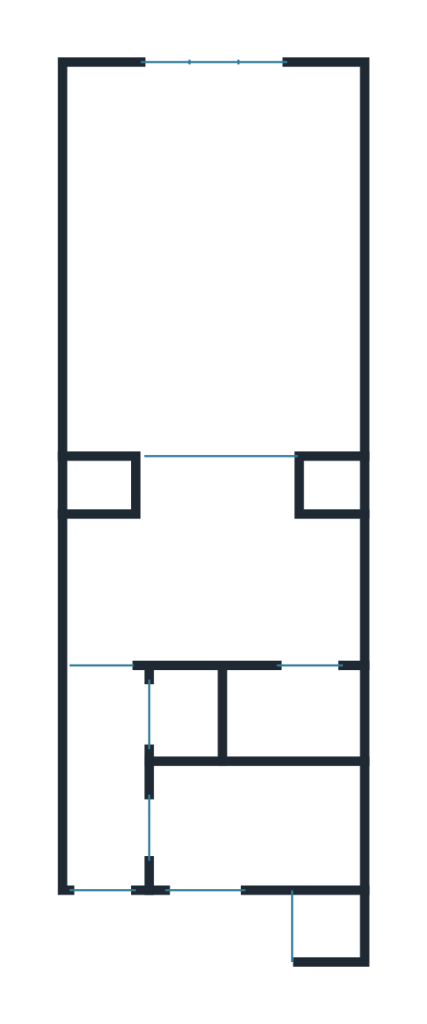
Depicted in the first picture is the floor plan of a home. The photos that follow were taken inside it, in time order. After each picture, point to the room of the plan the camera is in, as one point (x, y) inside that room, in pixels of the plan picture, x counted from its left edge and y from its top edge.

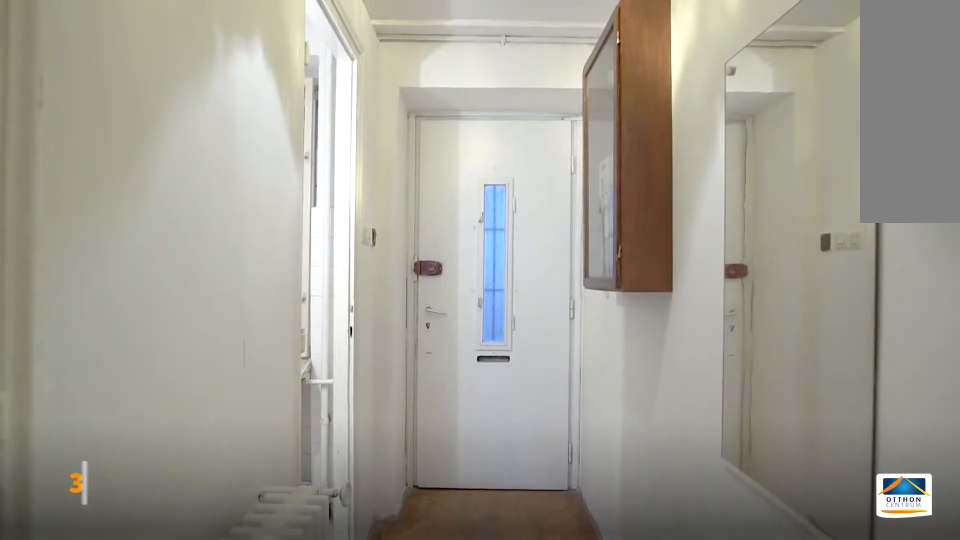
(104, 789)
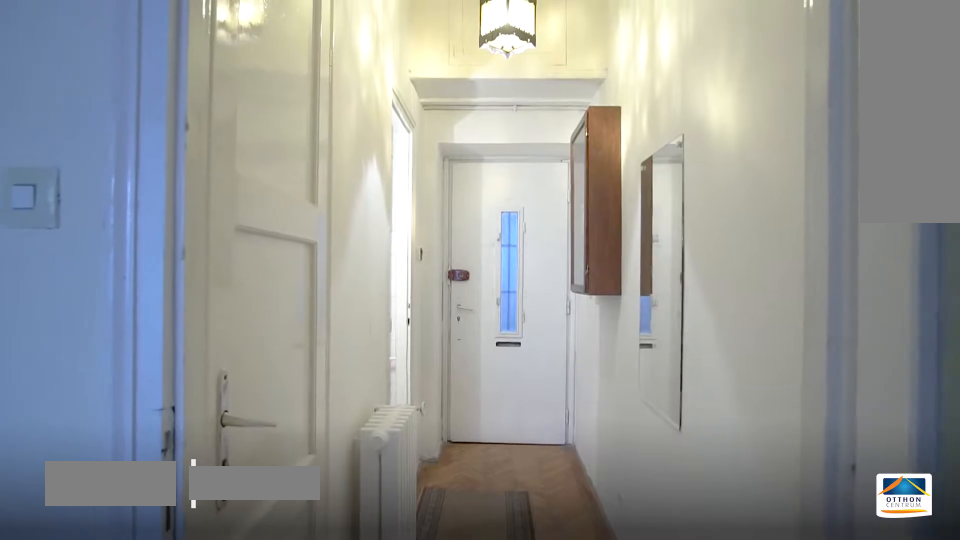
(105, 789)
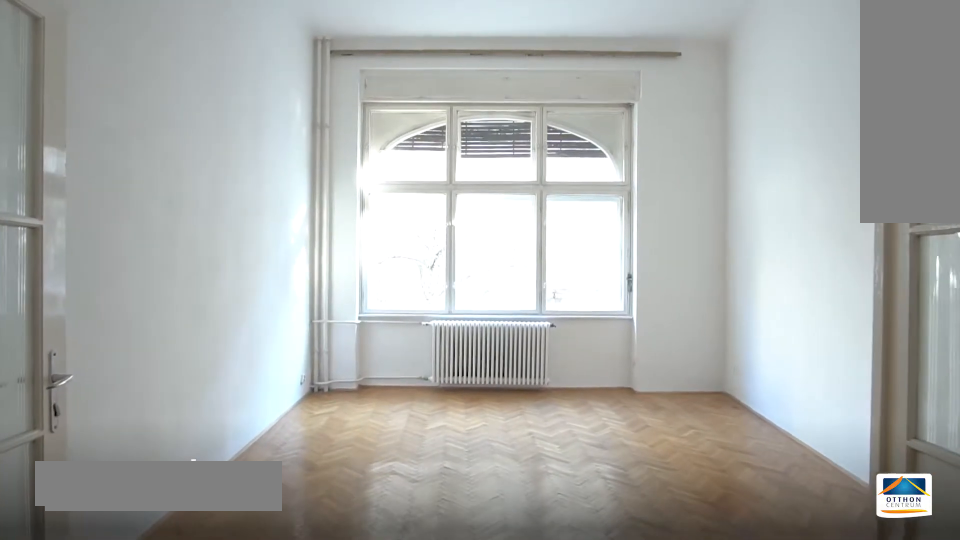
(220, 264)
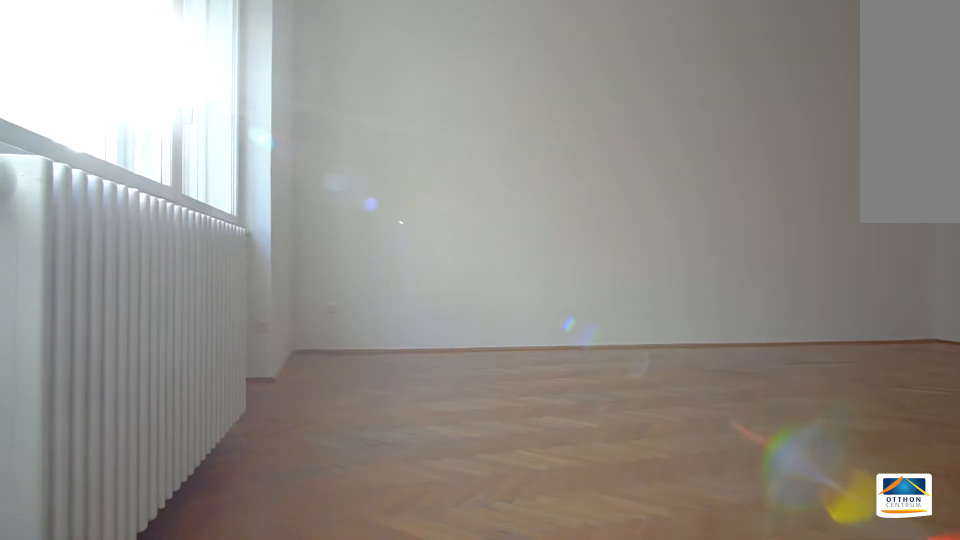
(220, 265)
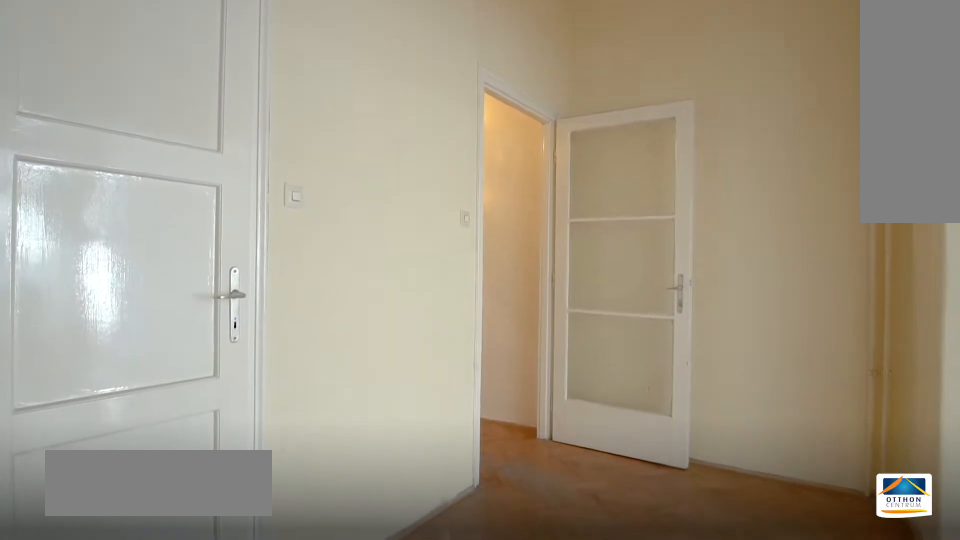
(220, 578)
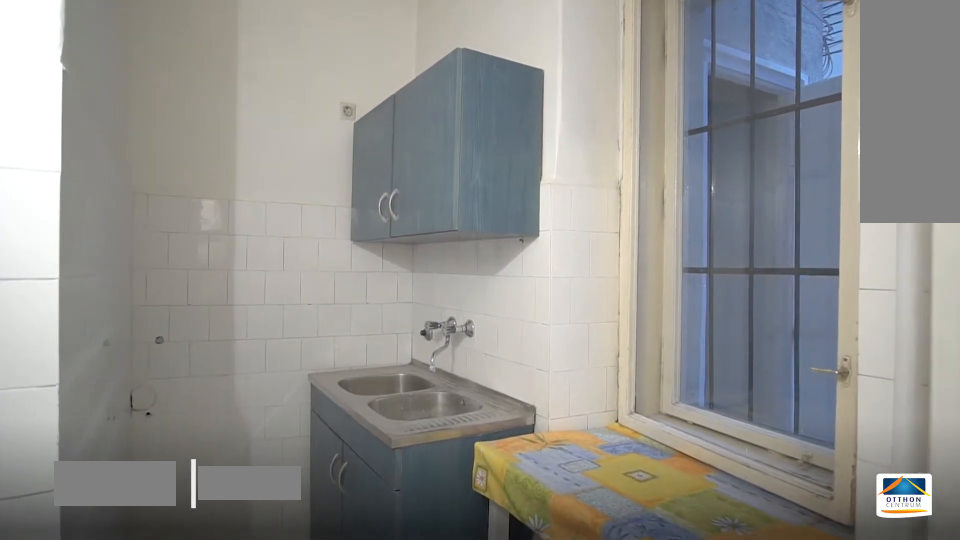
(250, 825)
